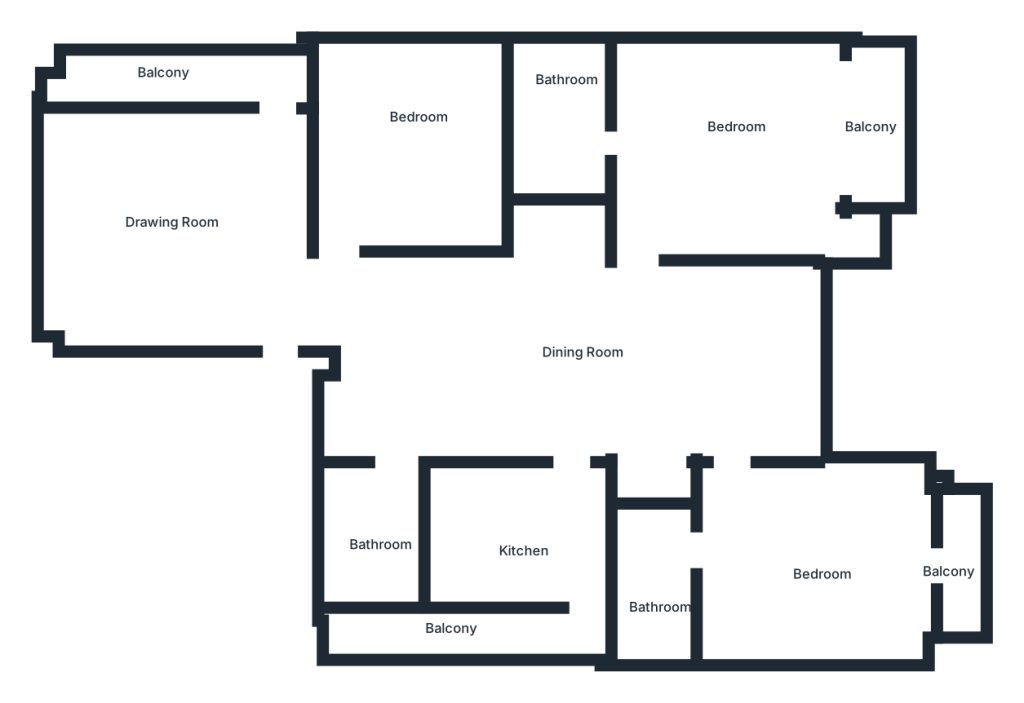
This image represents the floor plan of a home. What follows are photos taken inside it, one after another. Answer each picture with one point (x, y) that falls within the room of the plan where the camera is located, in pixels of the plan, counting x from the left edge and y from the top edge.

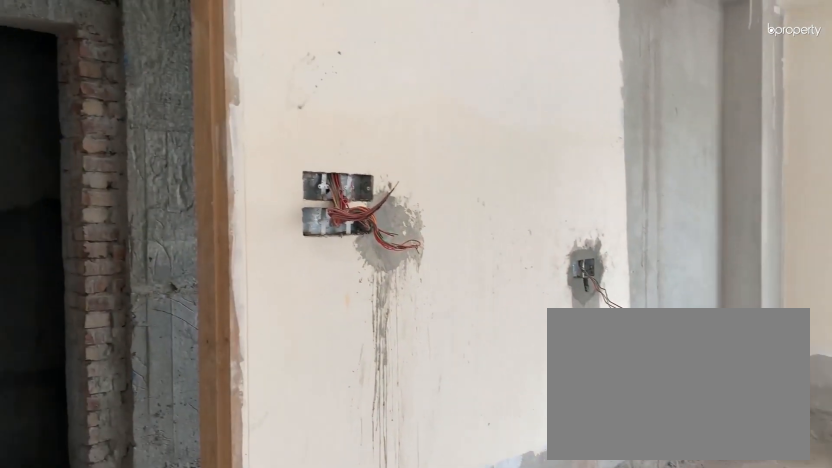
(213, 214)
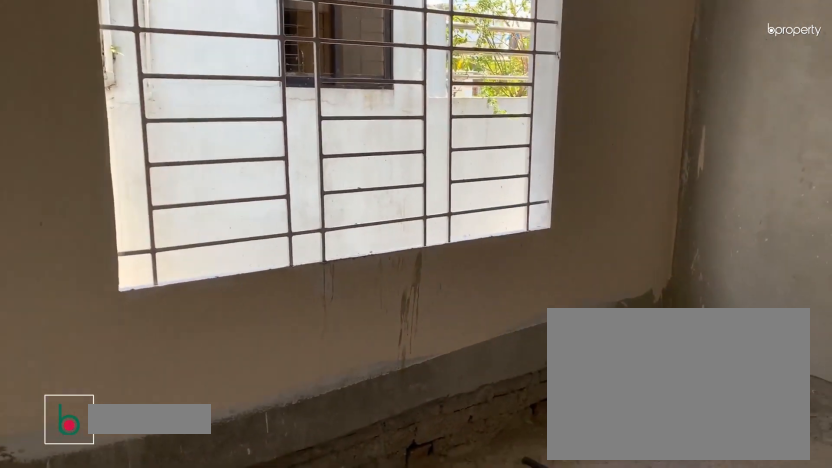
(417, 142)
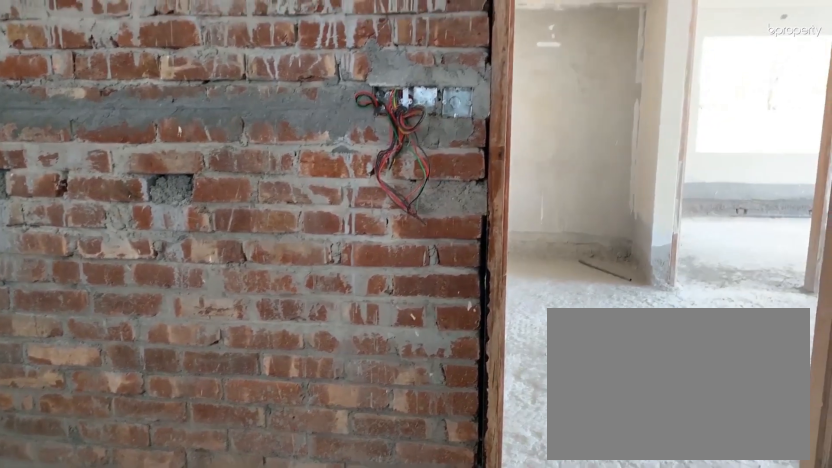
(521, 535)
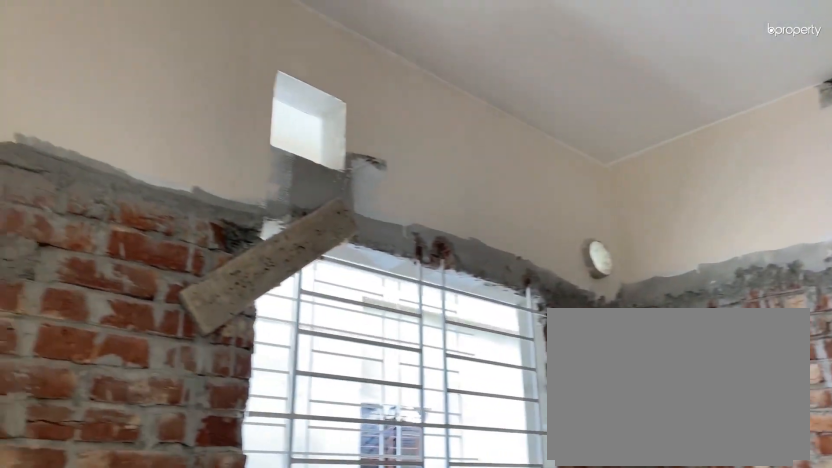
(521, 535)
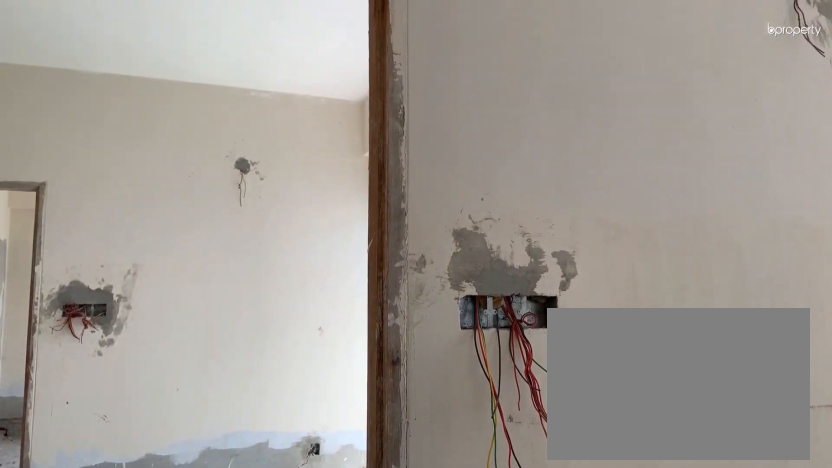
(820, 576)
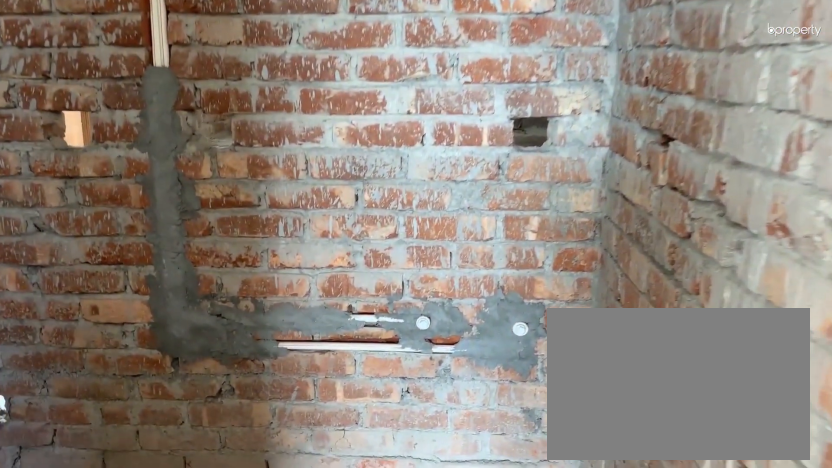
(653, 565)
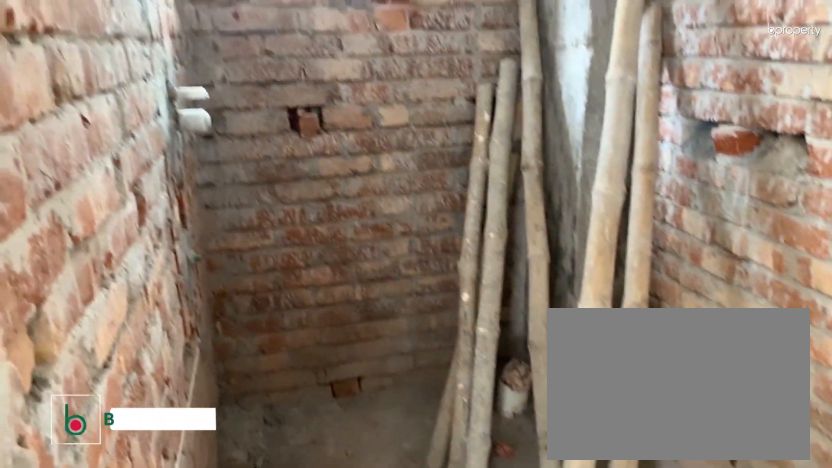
(650, 563)
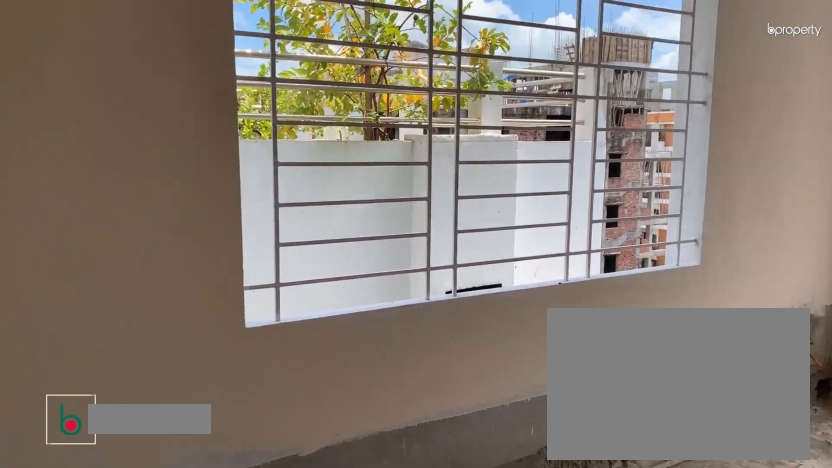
(748, 145)
